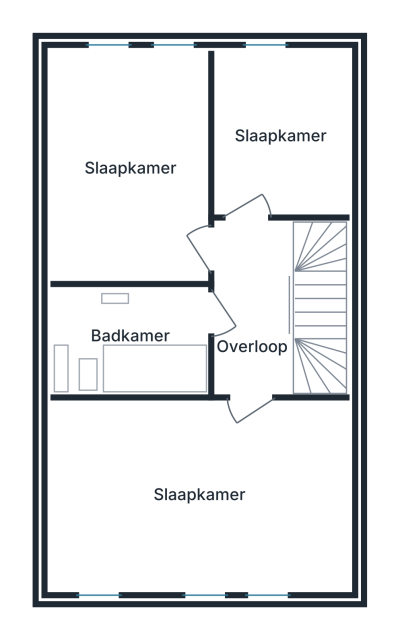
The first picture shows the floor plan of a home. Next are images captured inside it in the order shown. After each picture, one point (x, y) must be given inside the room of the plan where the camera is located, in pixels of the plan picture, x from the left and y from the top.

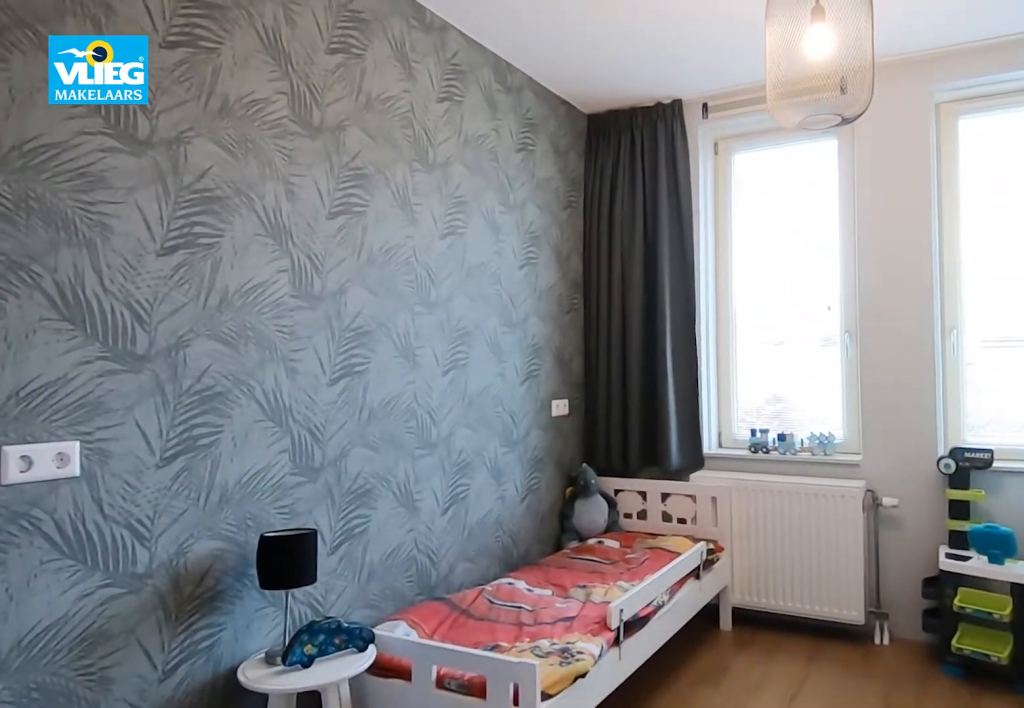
(122, 97)
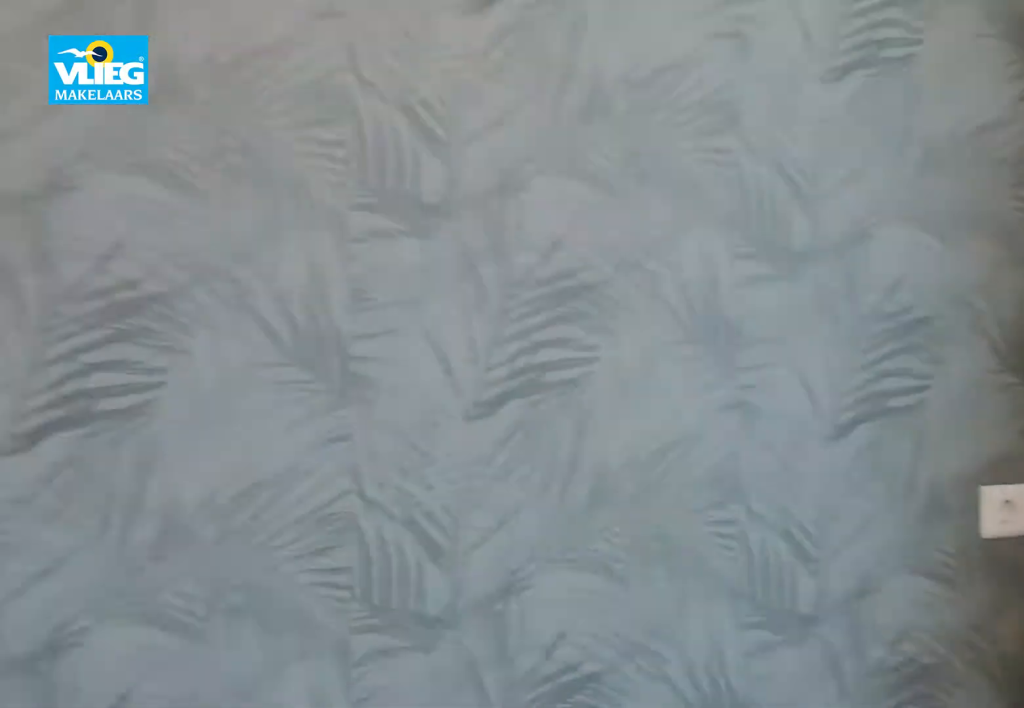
(122, 97)
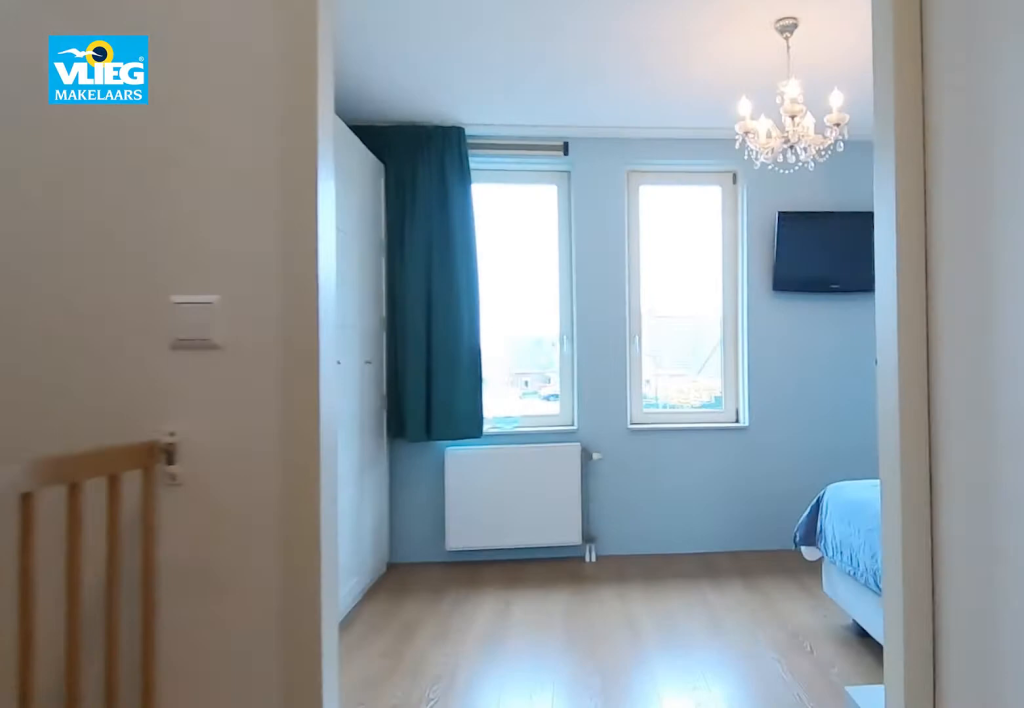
(266, 307)
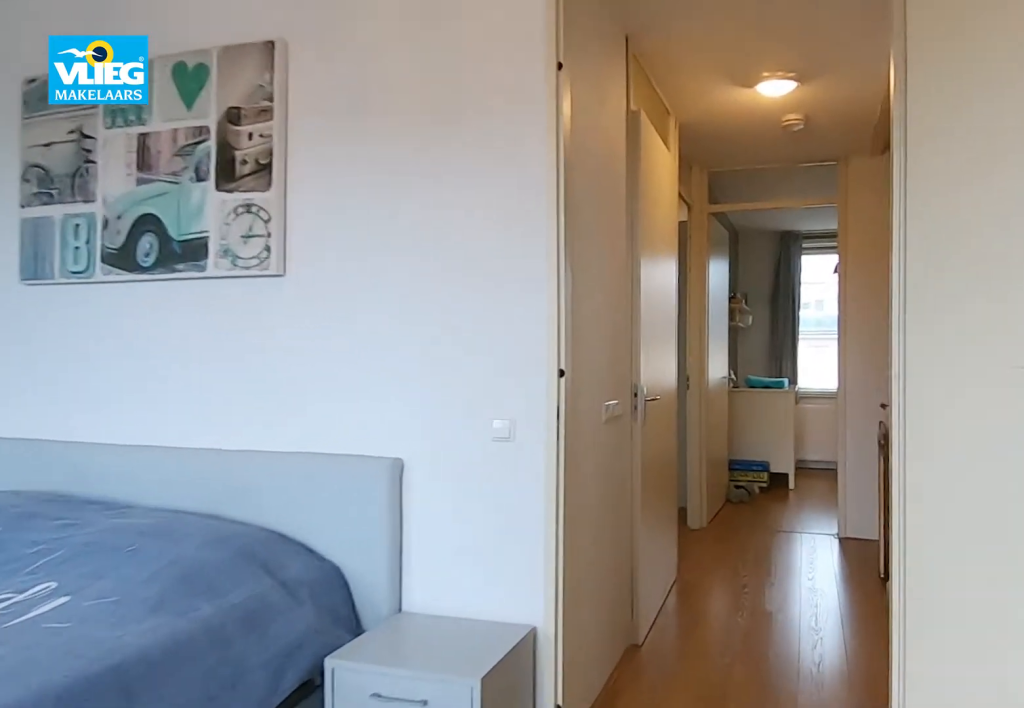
(198, 494)
